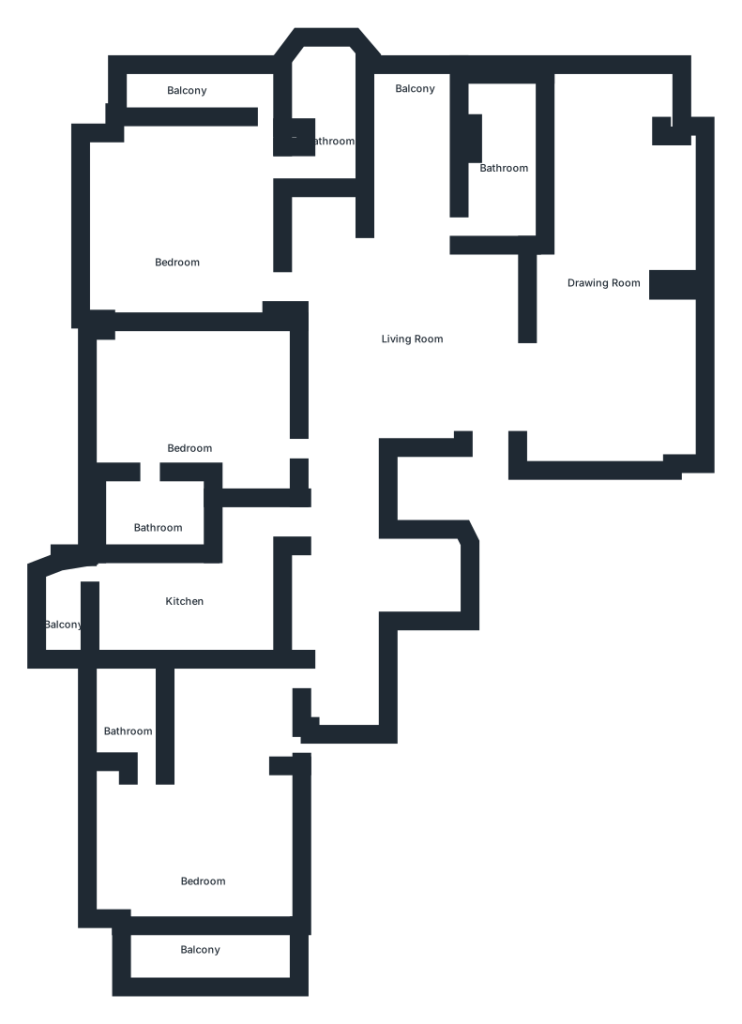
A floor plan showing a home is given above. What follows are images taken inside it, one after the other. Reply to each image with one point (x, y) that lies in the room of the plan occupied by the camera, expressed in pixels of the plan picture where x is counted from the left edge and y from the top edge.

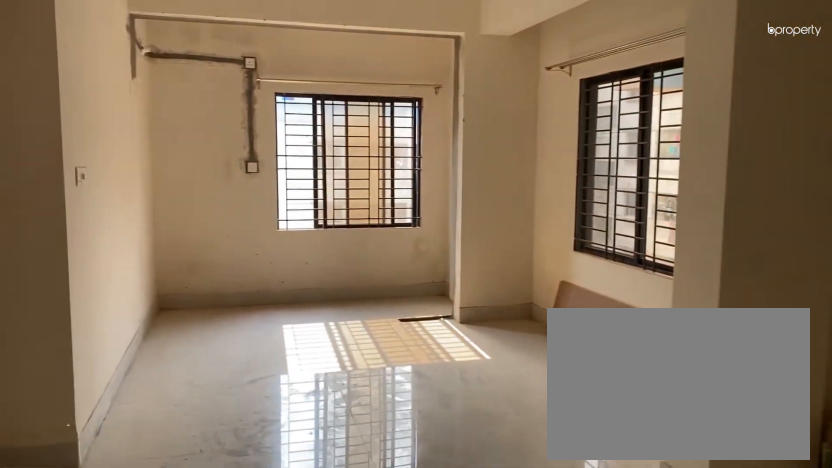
(602, 275)
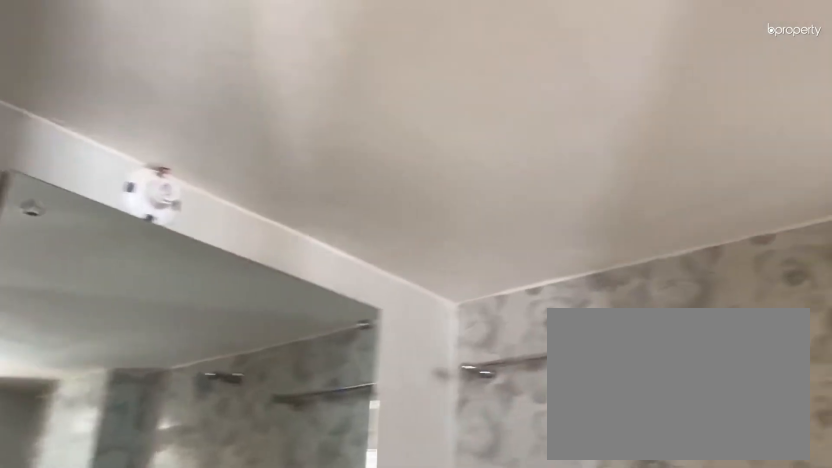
(152, 519)
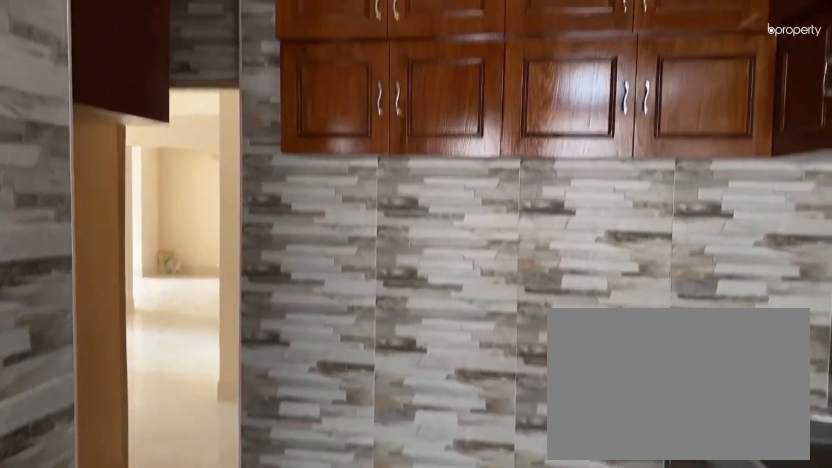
(178, 617)
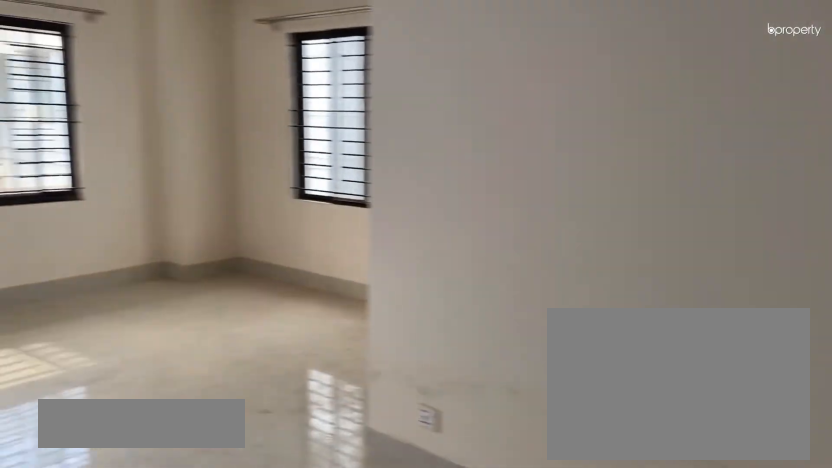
(204, 831)
